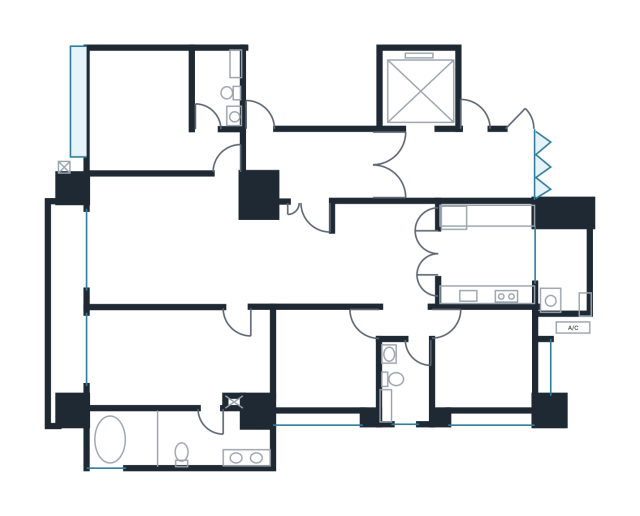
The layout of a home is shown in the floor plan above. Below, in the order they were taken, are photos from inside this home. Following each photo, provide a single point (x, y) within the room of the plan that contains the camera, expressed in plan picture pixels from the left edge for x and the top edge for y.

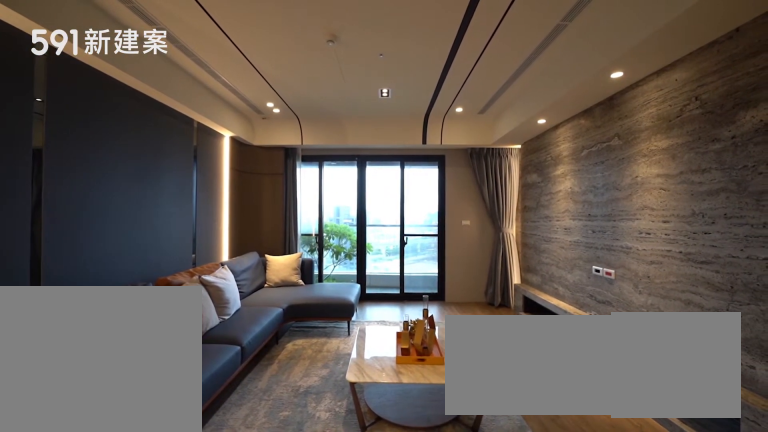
(161, 238)
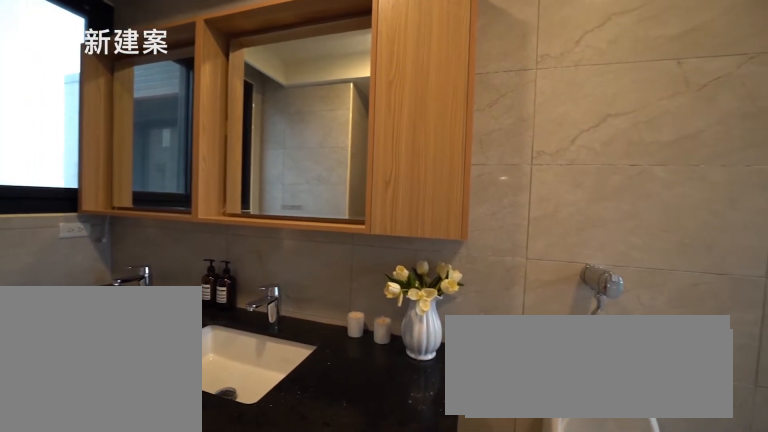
(172, 441)
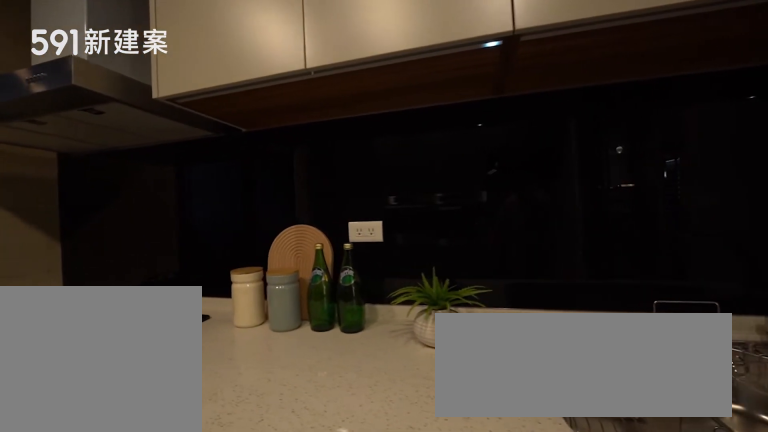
(487, 255)
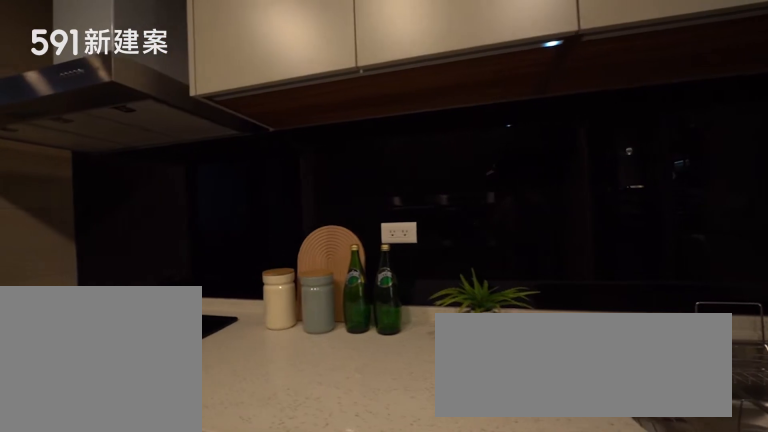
(487, 255)
